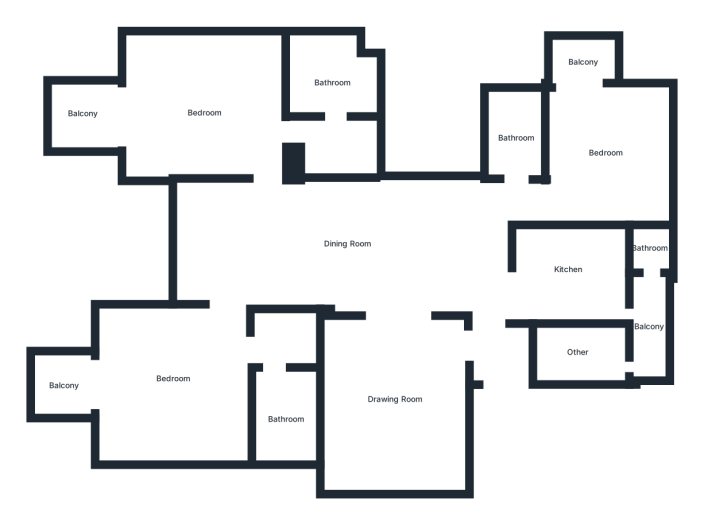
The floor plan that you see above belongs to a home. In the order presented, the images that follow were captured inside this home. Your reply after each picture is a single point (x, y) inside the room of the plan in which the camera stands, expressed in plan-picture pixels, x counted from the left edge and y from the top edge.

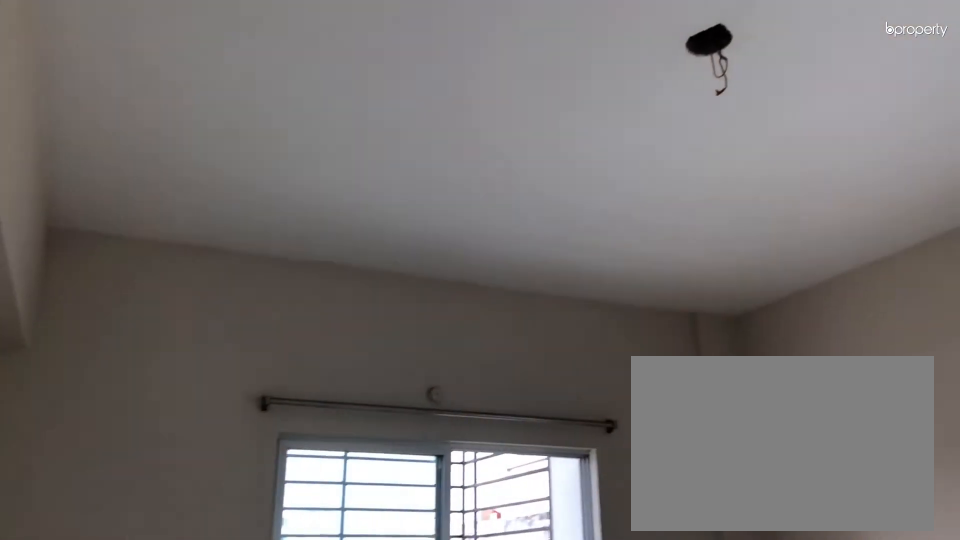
(203, 113)
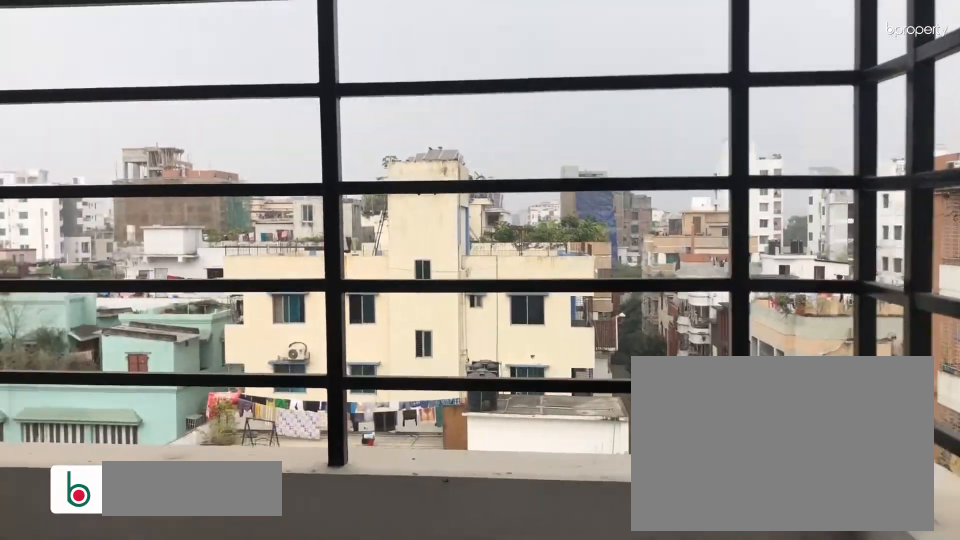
(85, 113)
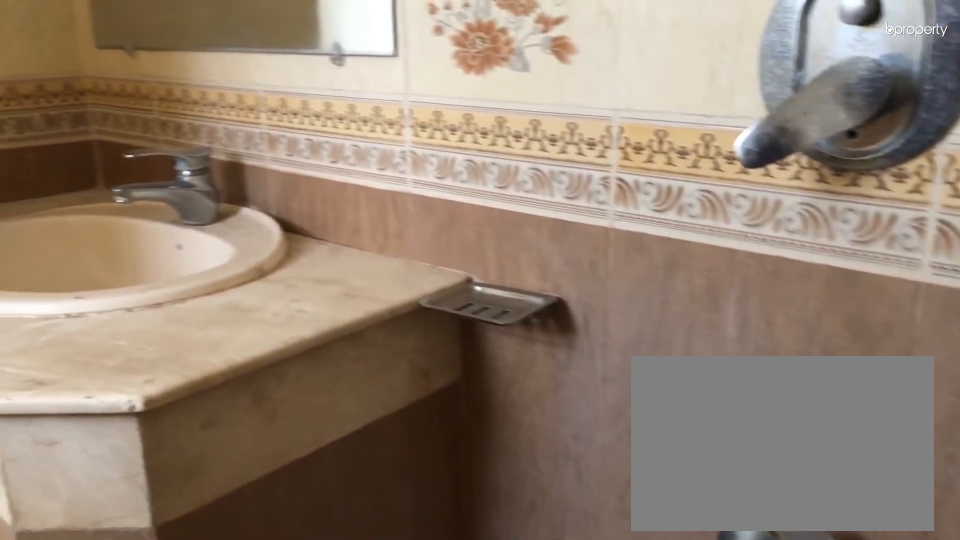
(331, 83)
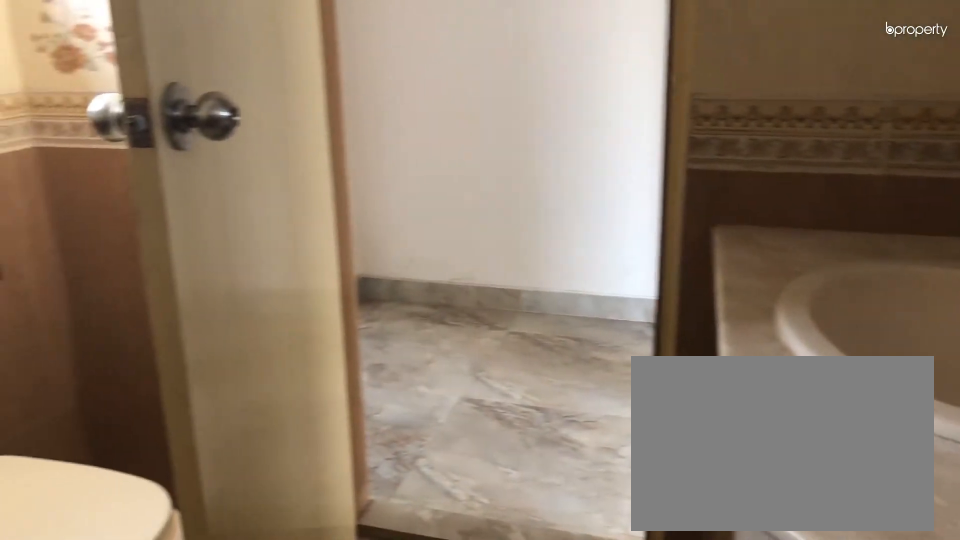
(331, 83)
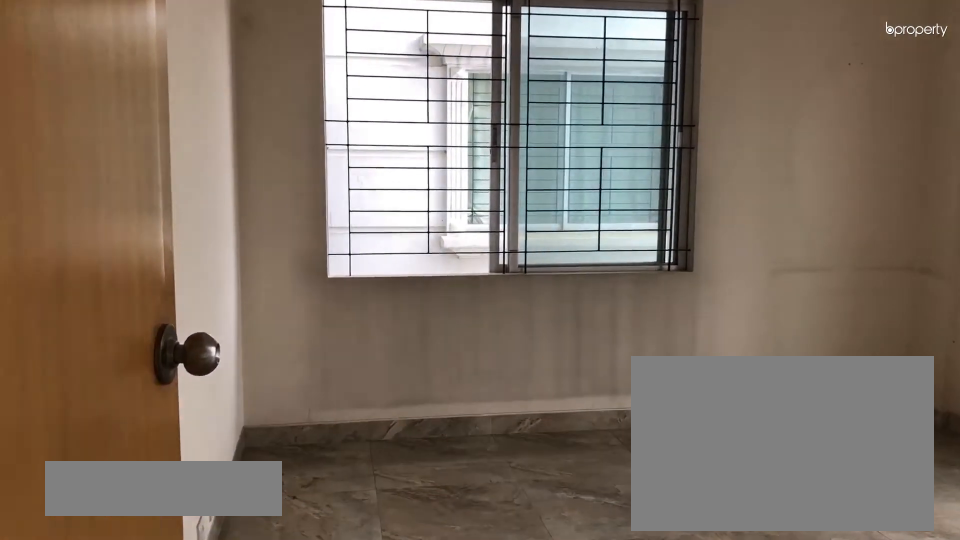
(172, 377)
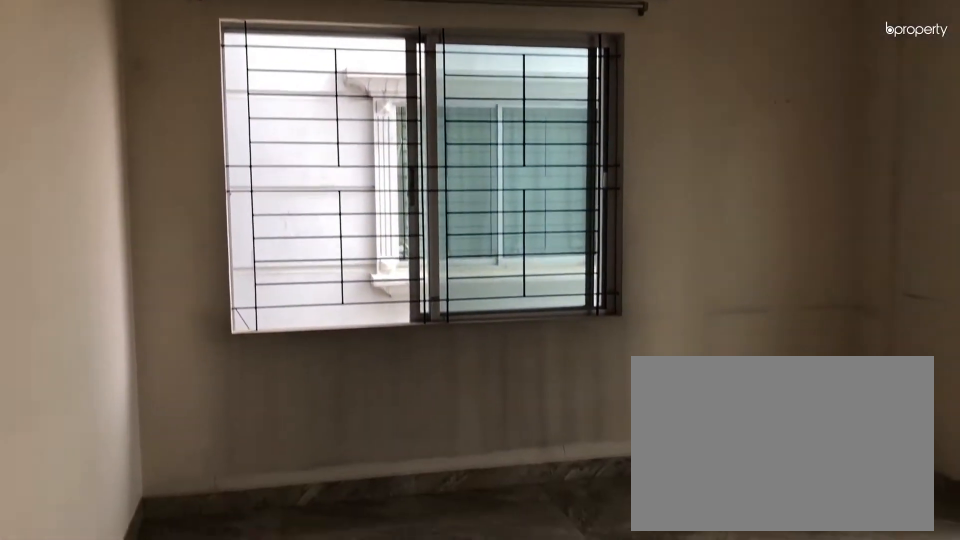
(172, 377)
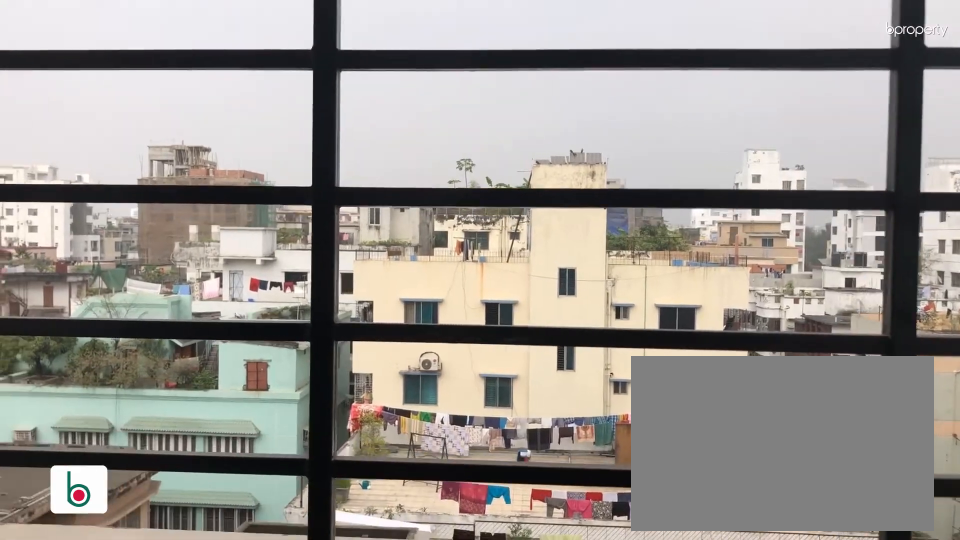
(63, 386)
